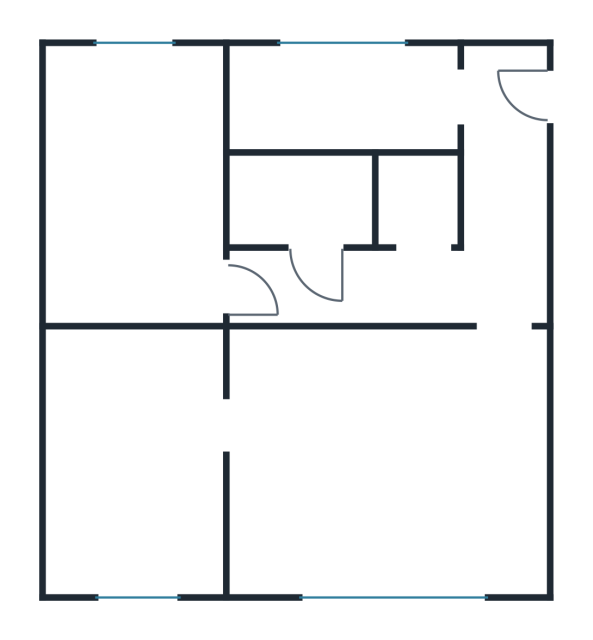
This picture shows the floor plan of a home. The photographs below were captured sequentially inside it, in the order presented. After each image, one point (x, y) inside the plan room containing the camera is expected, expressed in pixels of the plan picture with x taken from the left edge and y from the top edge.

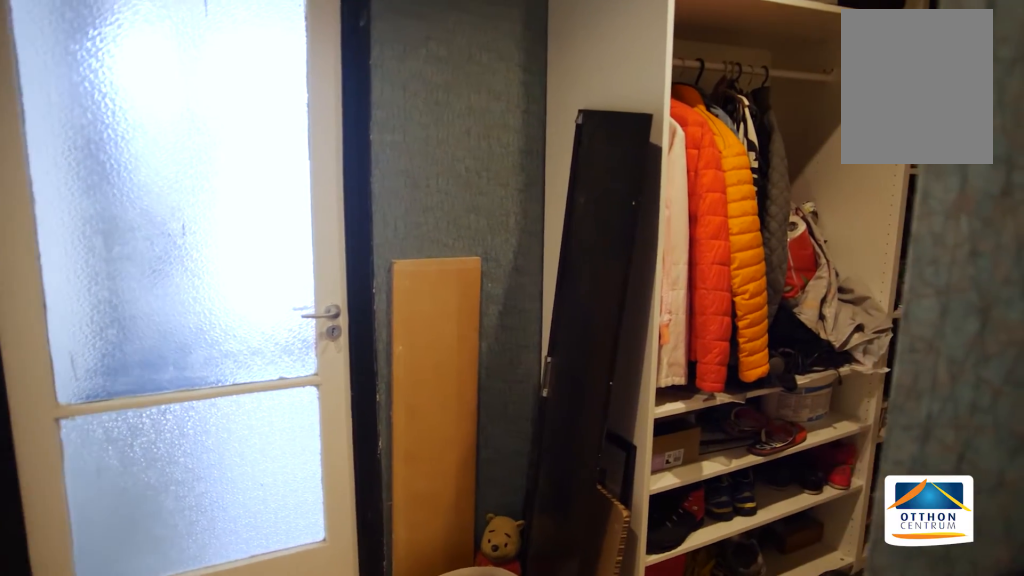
(481, 291)
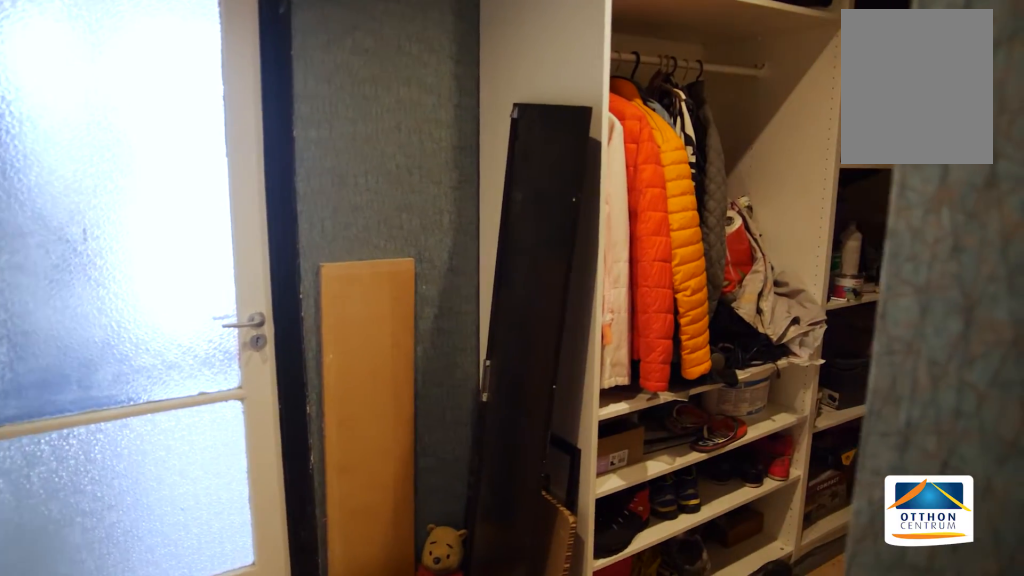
(466, 292)
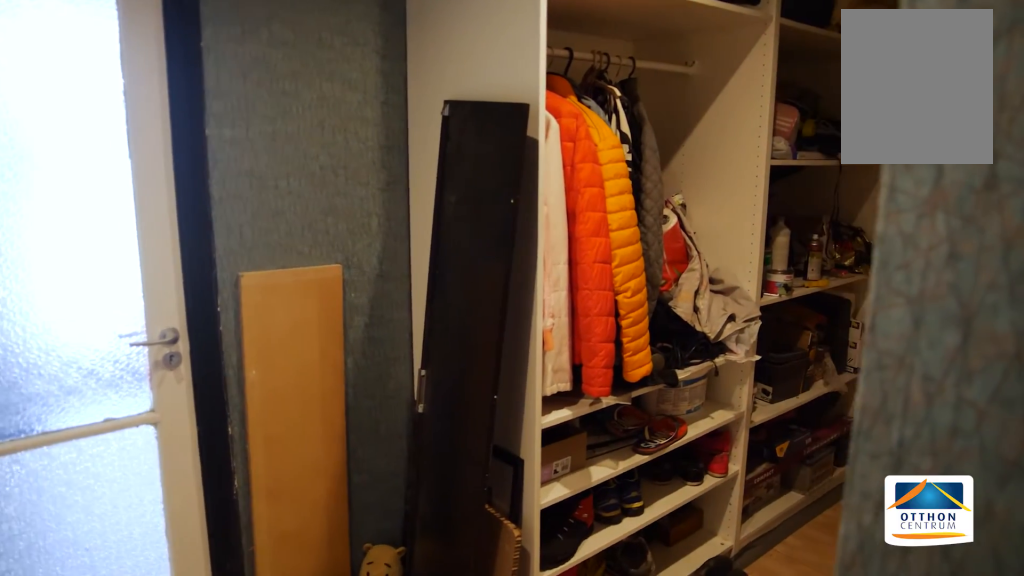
(447, 291)
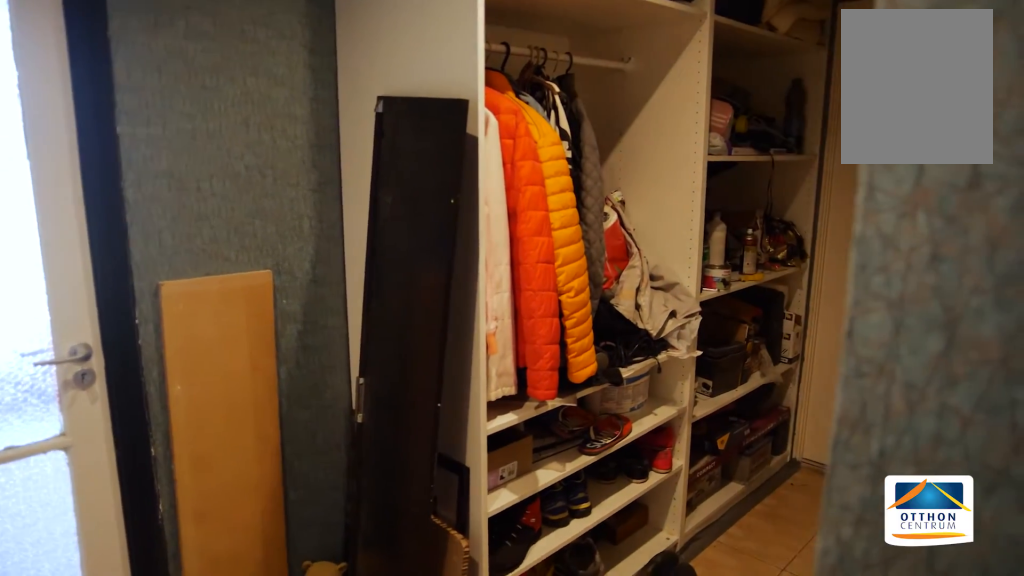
(430, 291)
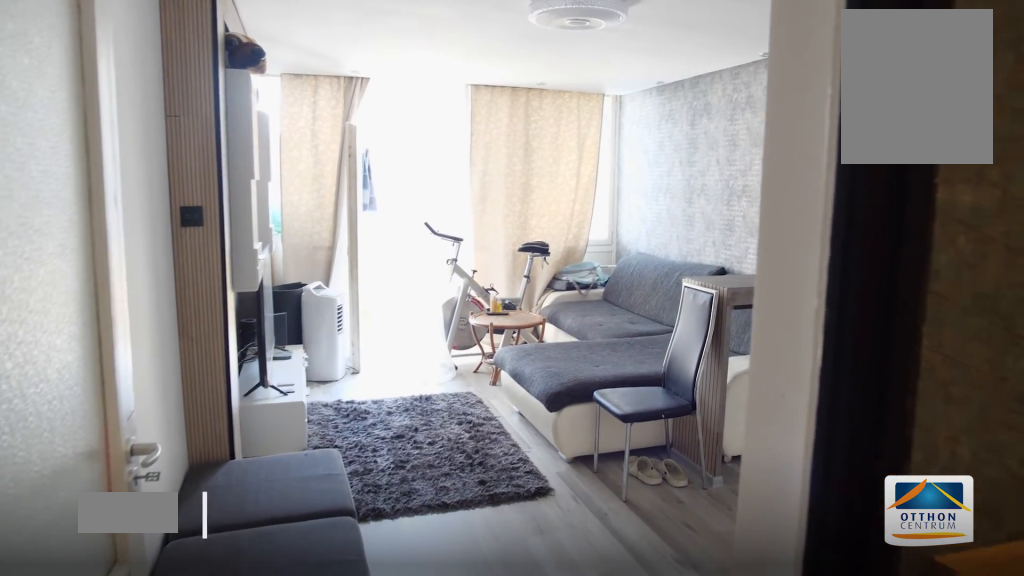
(382, 467)
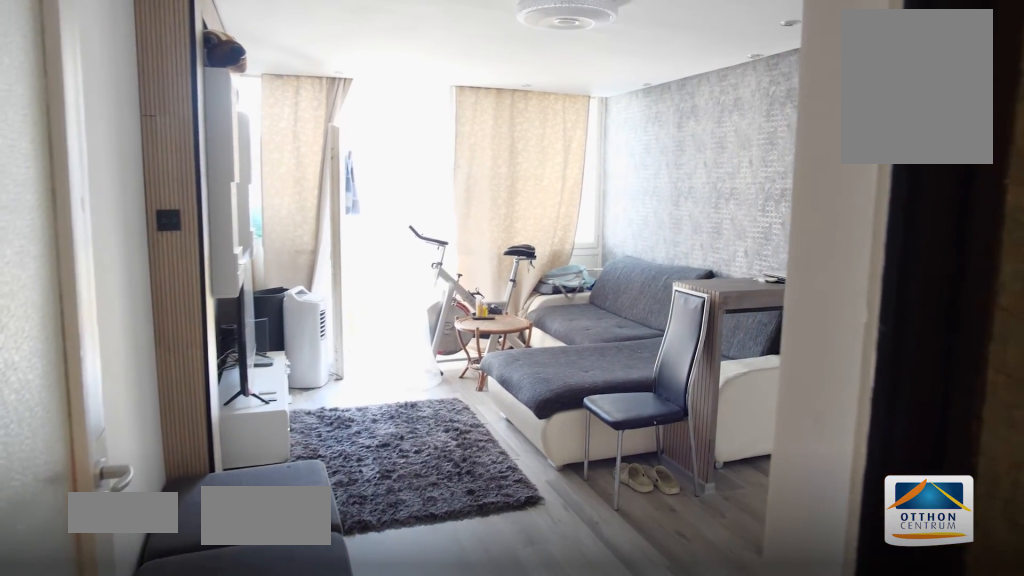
(382, 467)
